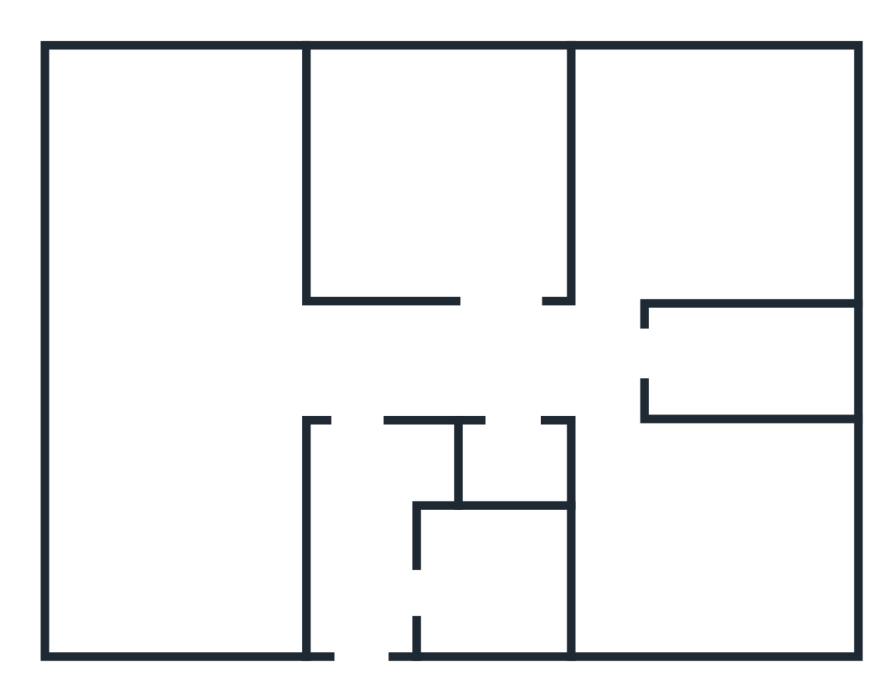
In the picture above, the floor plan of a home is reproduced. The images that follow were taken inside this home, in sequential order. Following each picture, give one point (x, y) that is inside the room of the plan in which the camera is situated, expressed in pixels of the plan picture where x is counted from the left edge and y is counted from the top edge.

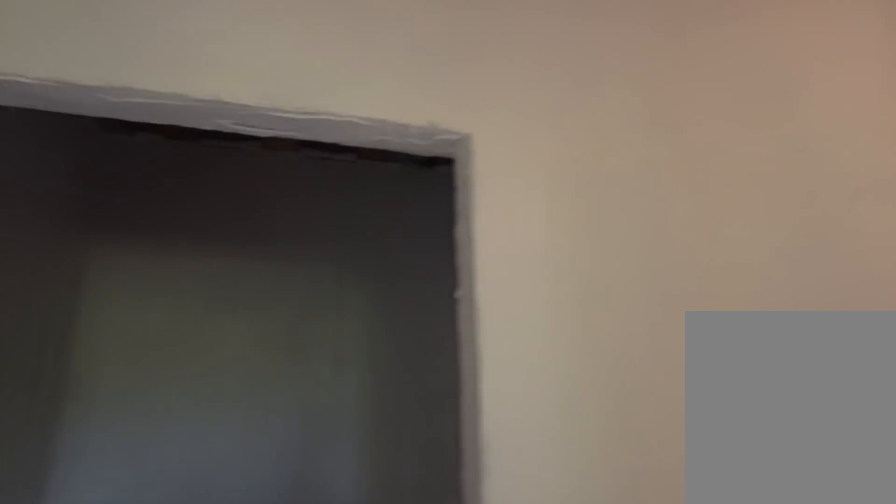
(526, 382)
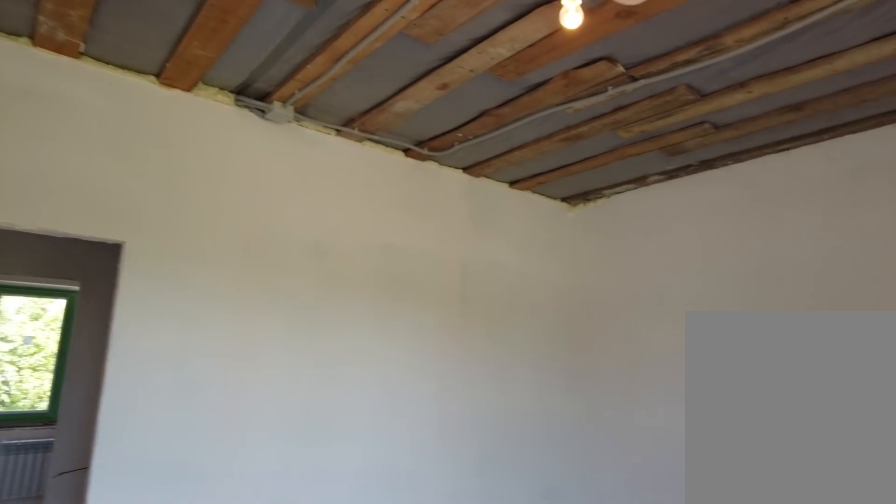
(653, 566)
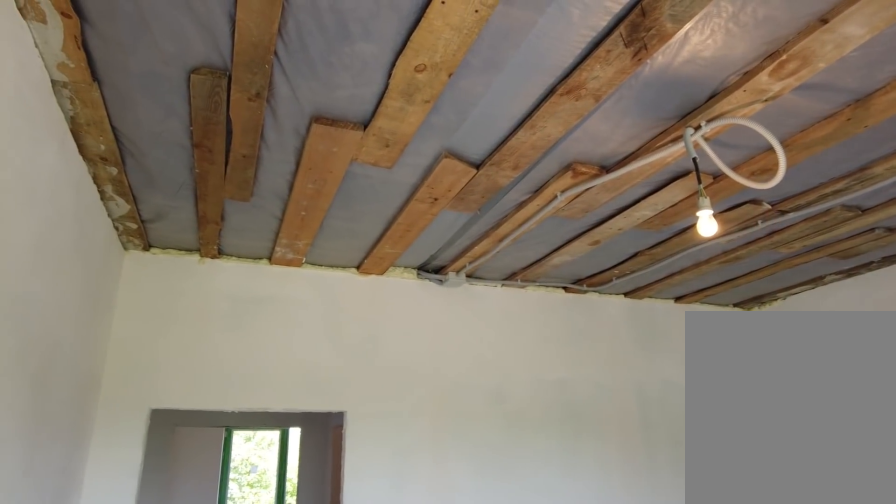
(653, 566)
